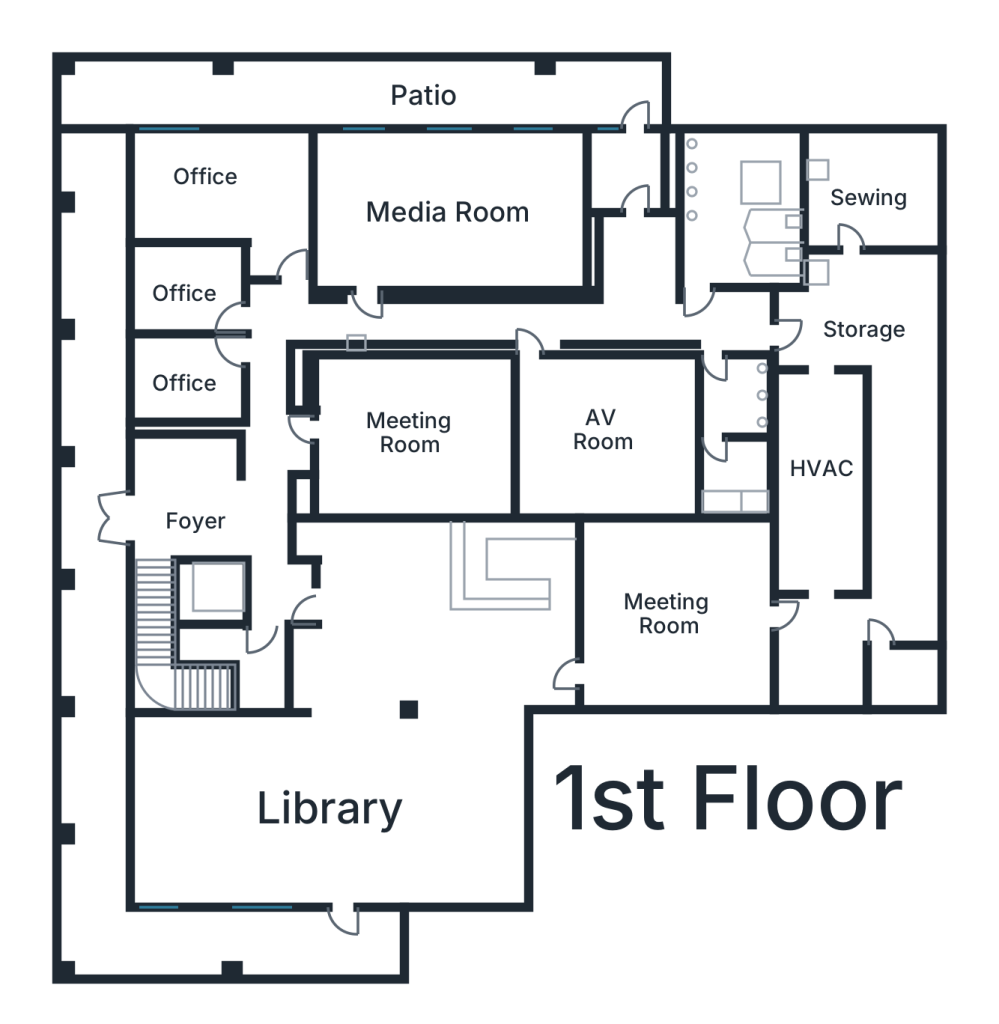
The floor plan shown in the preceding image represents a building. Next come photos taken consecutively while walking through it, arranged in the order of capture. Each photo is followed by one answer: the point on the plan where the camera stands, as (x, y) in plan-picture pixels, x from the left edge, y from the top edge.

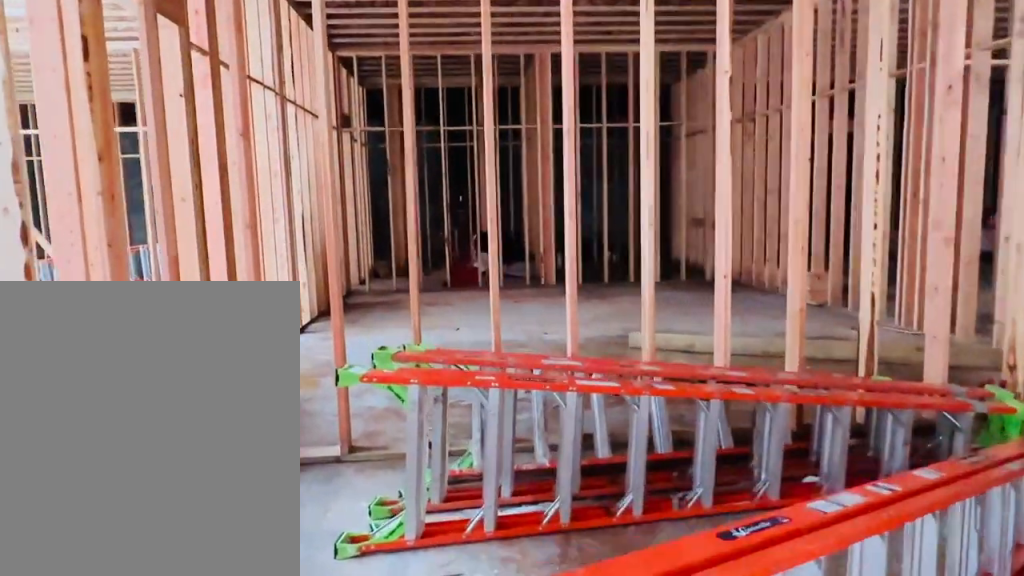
(402, 417)
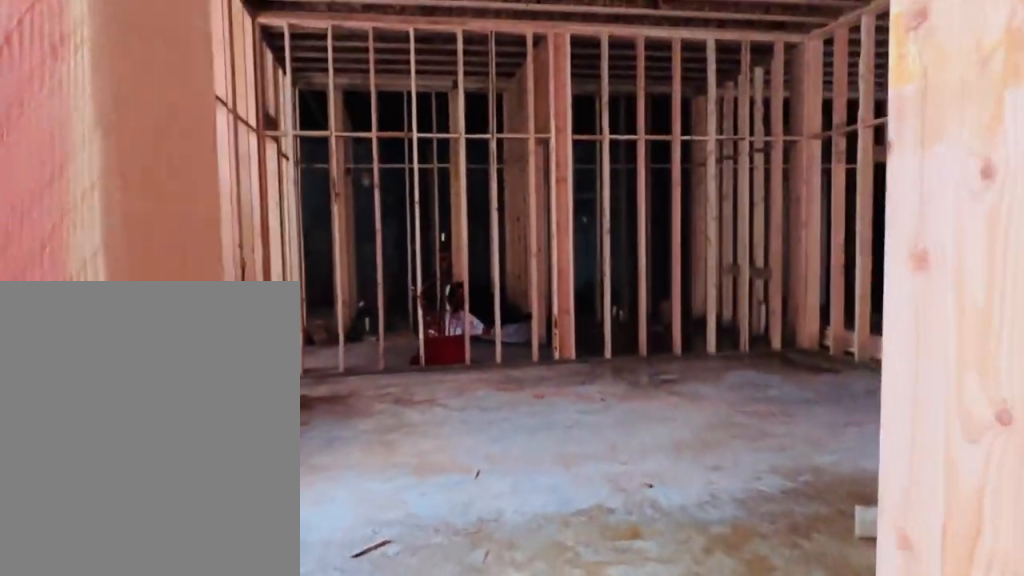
(483, 416)
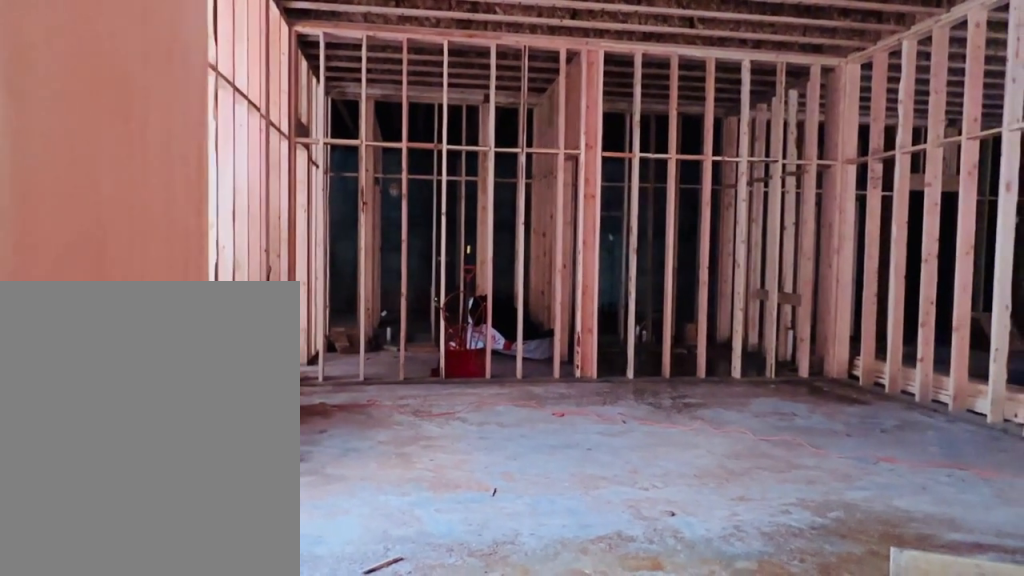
(489, 414)
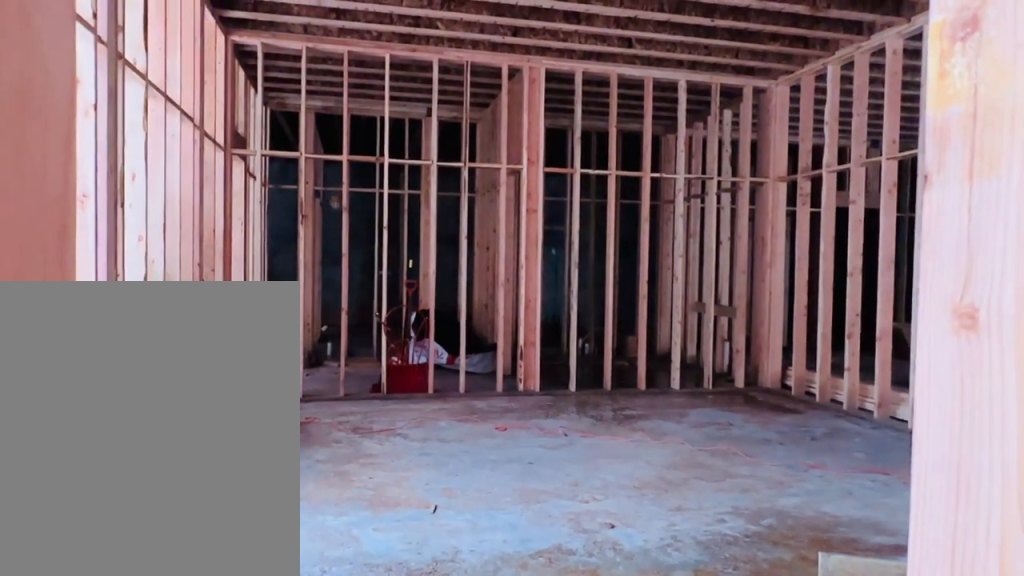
(489, 414)
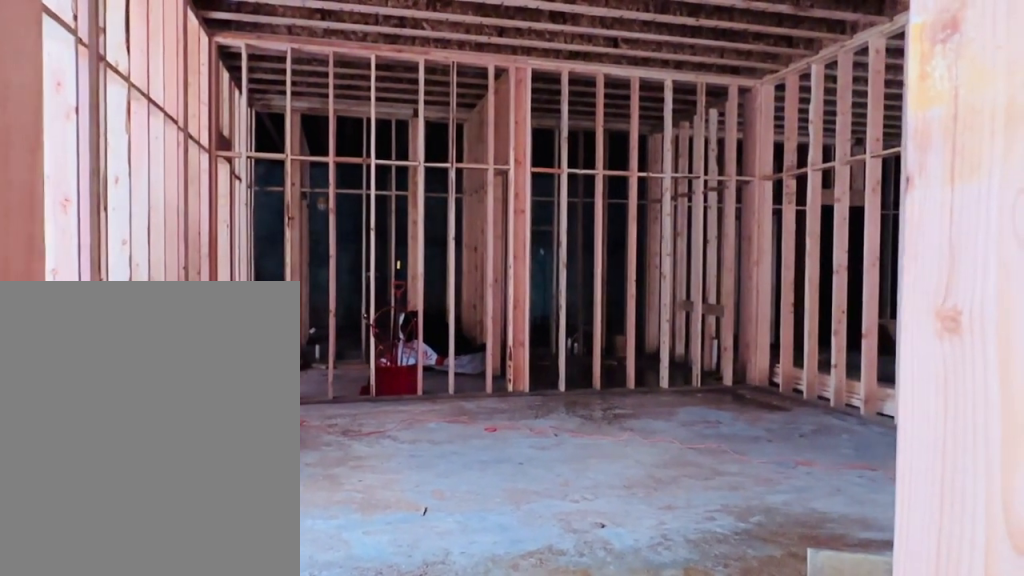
(489, 414)
